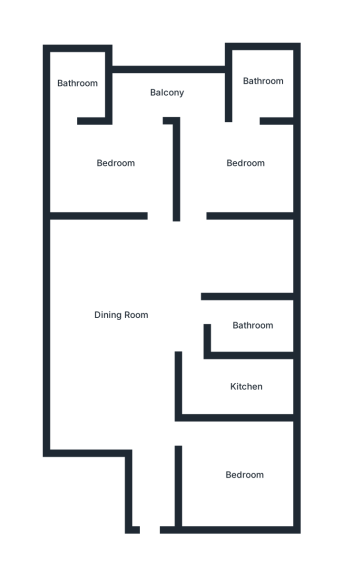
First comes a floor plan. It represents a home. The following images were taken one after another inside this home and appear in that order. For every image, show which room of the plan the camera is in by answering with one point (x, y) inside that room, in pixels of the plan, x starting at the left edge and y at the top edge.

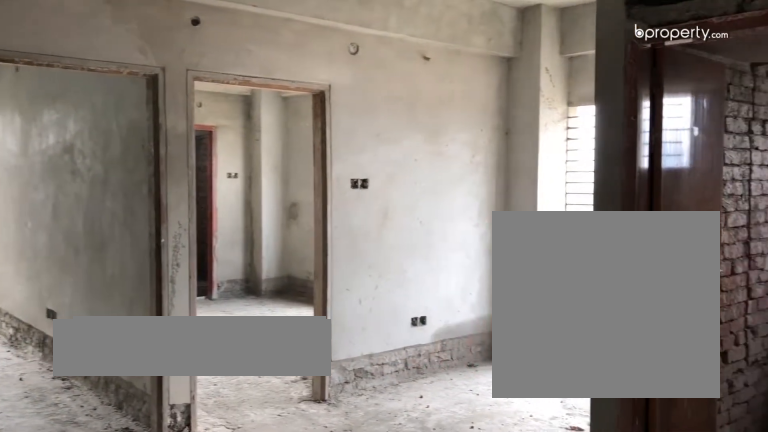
(123, 315)
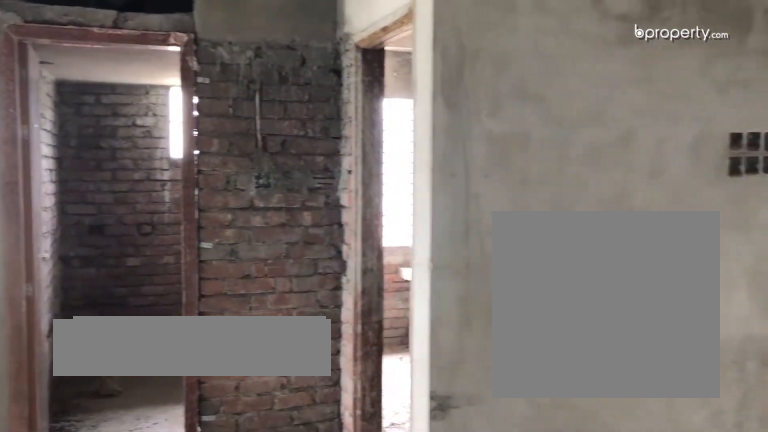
(123, 315)
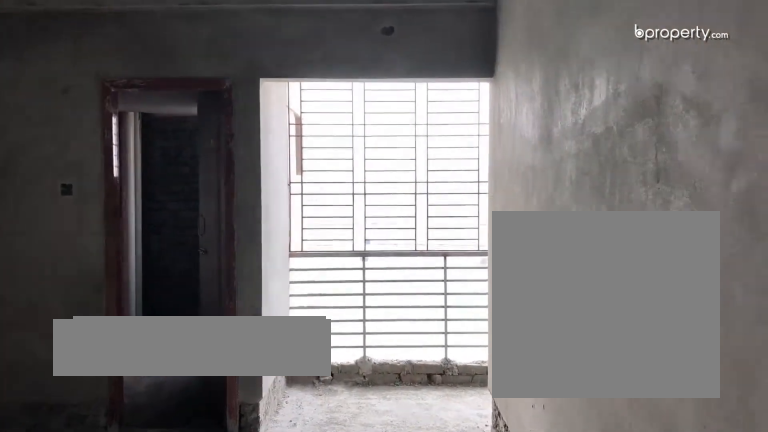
(116, 164)
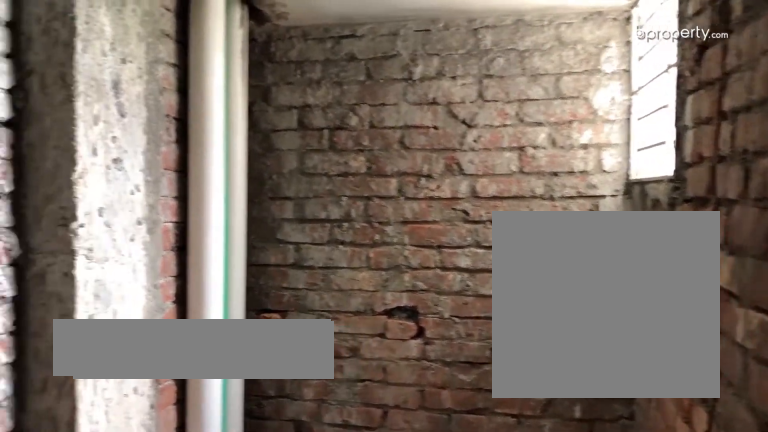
(81, 83)
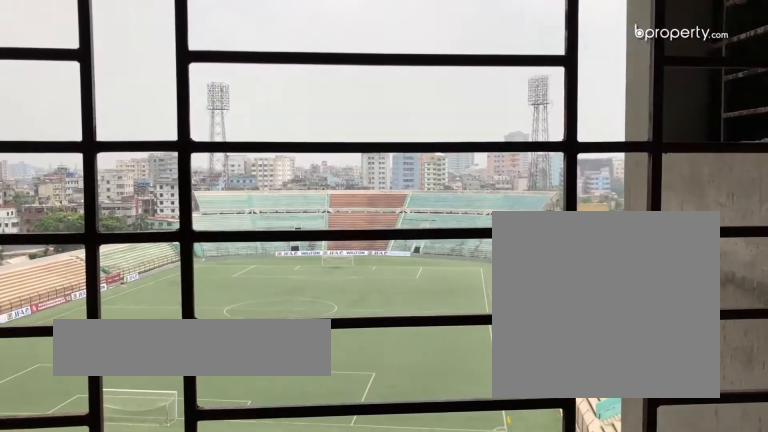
(203, 98)
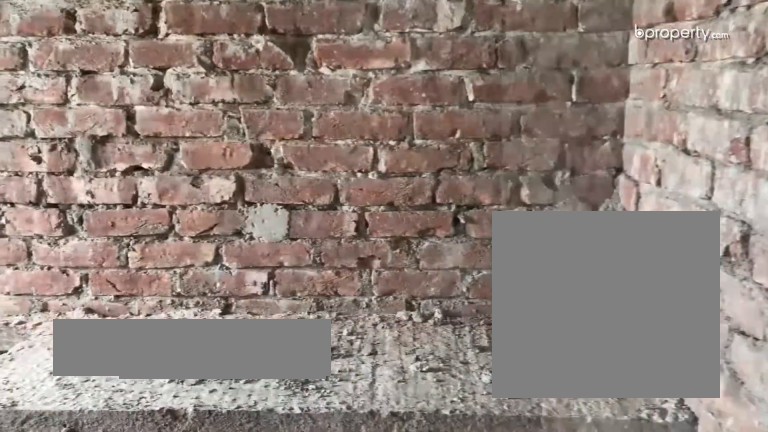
(248, 384)
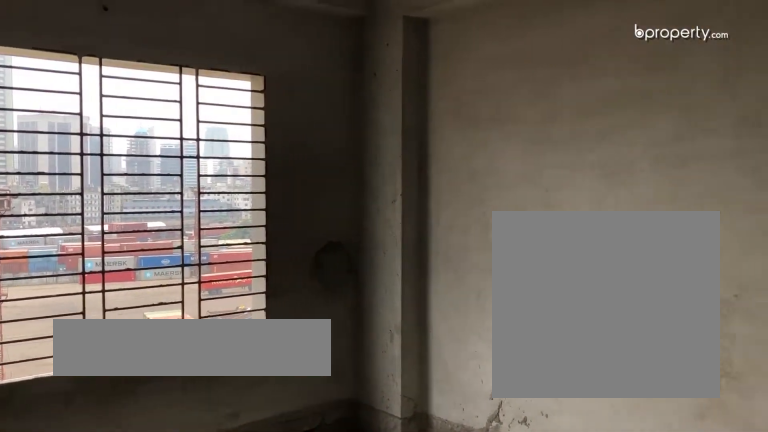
(247, 481)
